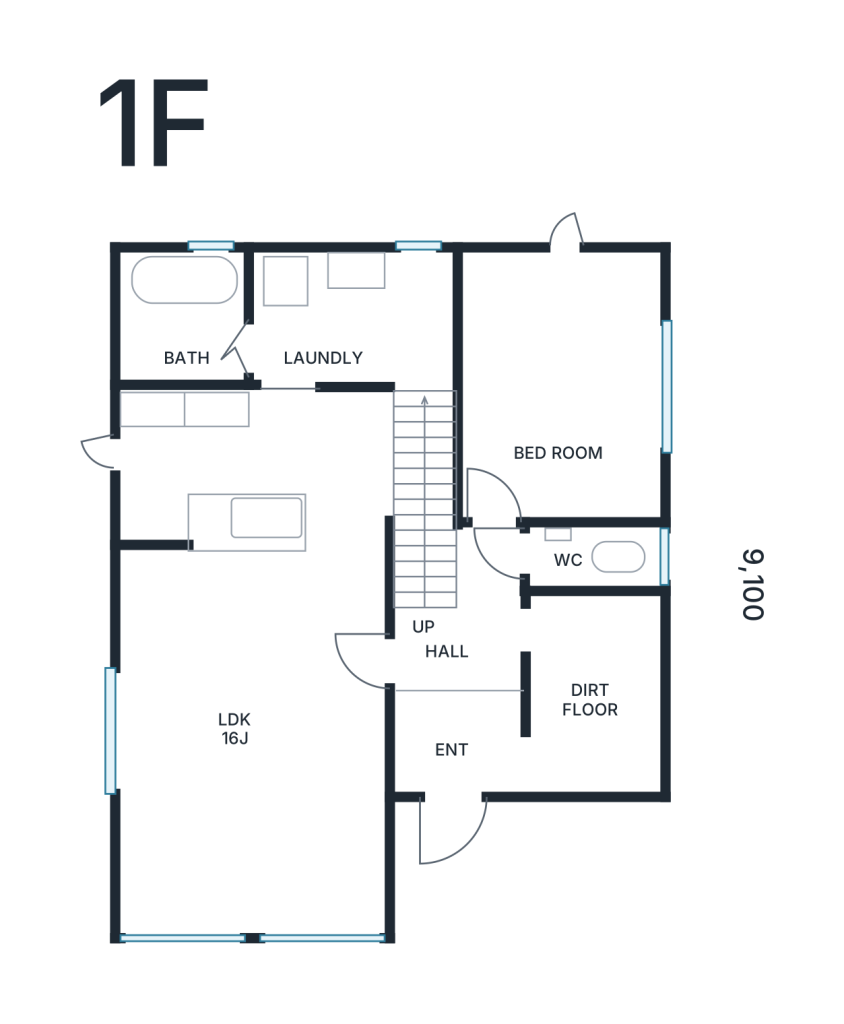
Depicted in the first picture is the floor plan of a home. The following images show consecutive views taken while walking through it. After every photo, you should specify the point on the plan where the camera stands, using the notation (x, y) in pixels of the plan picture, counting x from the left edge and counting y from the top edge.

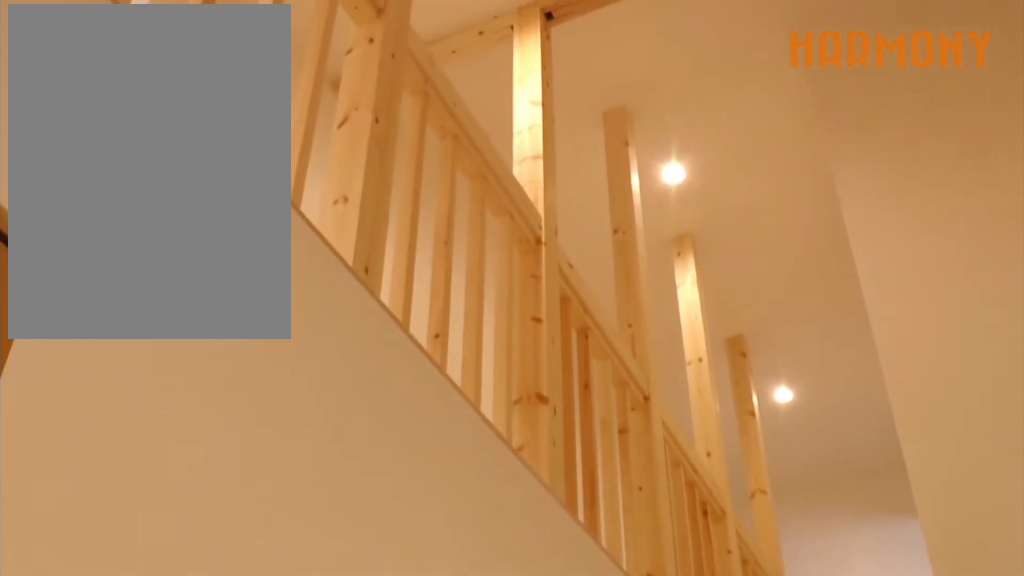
(477, 759)
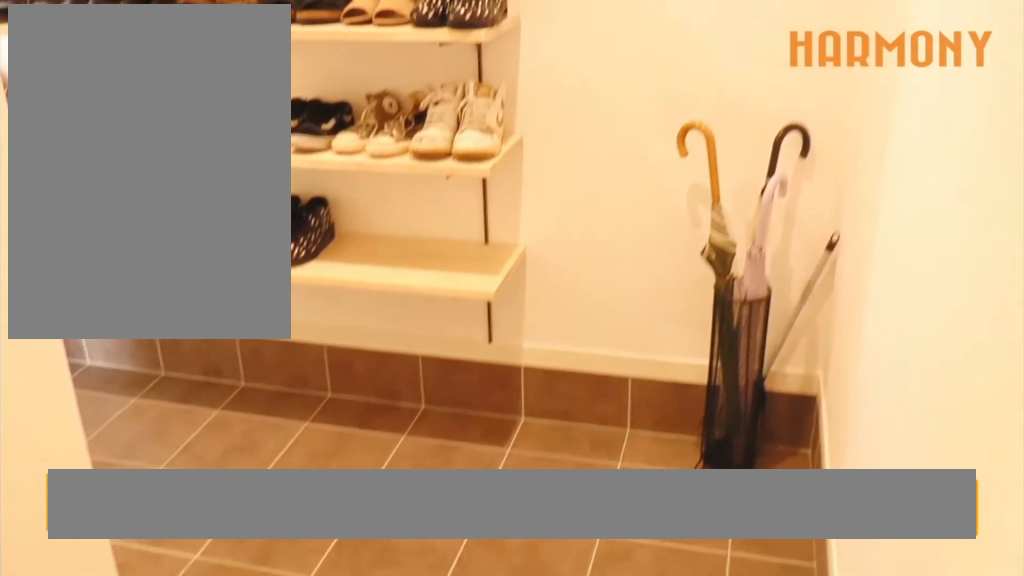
(513, 759)
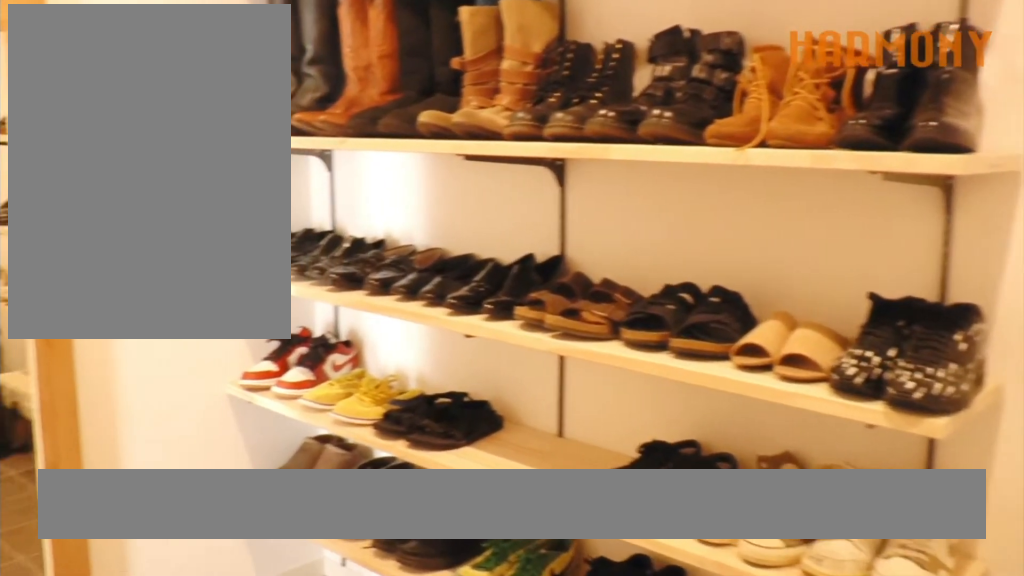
(574, 688)
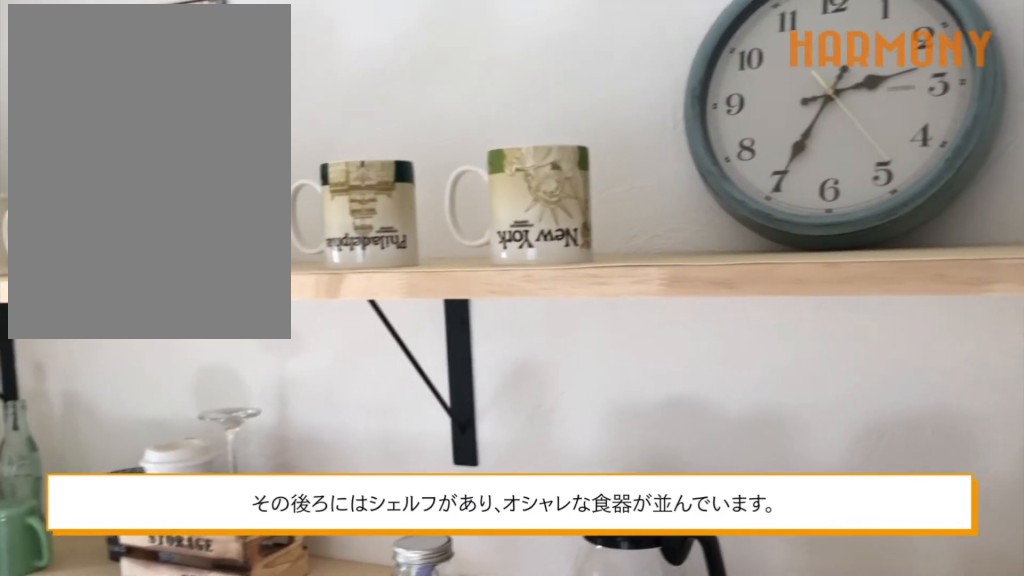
(232, 462)
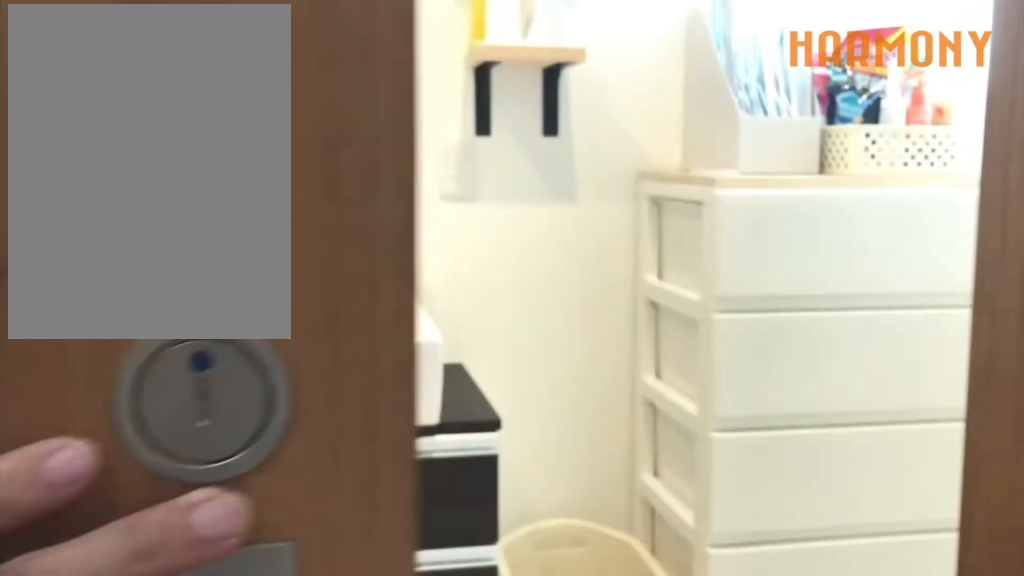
(318, 358)
